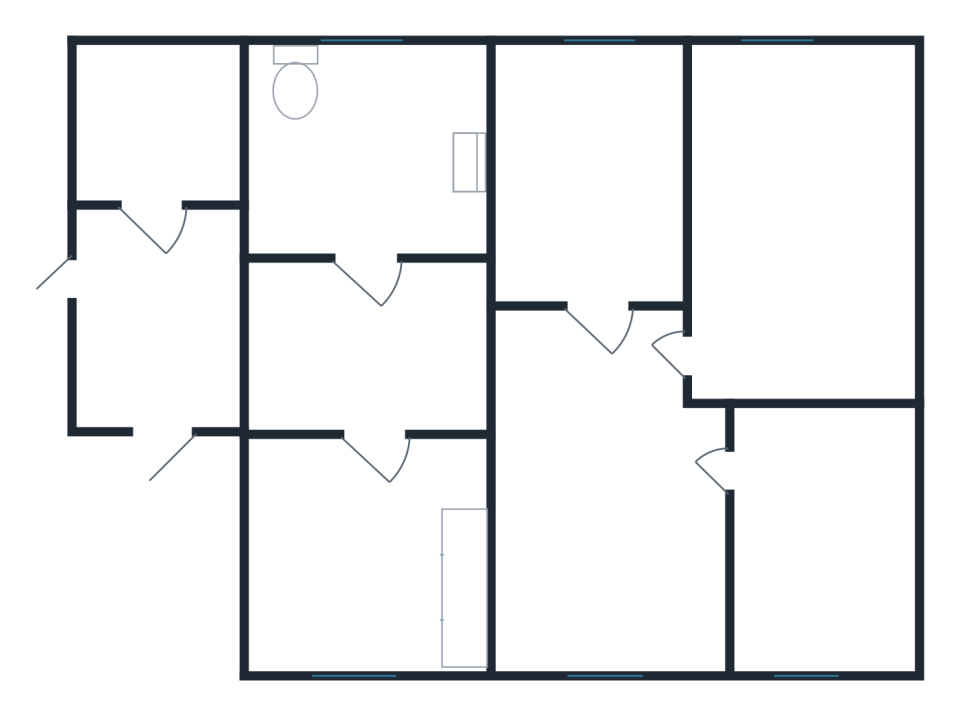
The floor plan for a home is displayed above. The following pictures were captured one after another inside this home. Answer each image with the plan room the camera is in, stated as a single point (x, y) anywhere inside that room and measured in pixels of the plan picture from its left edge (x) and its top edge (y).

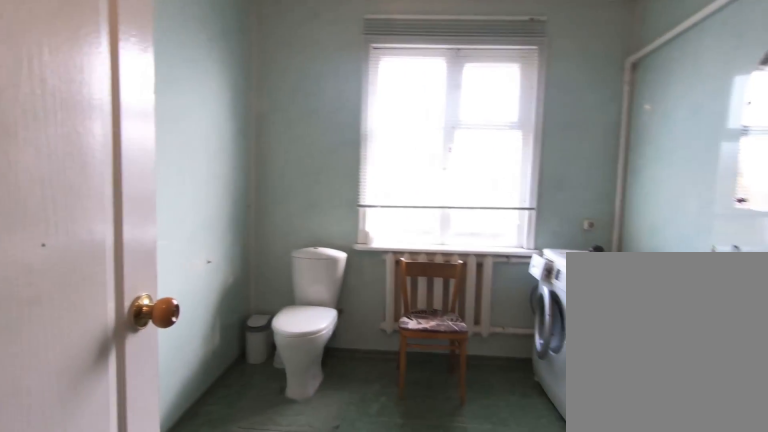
(370, 239)
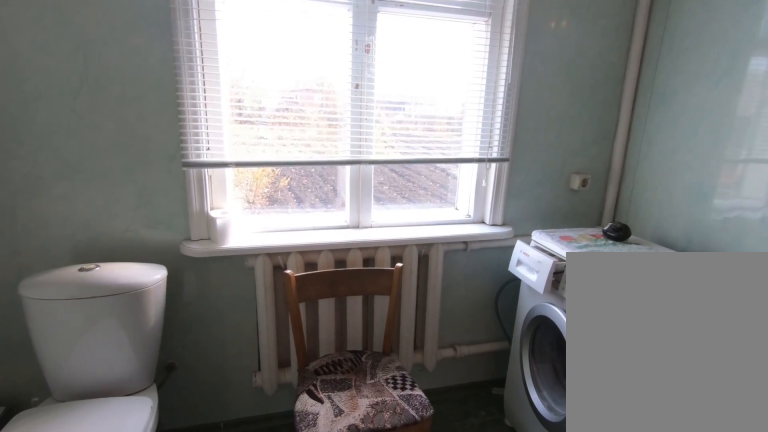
(370, 239)
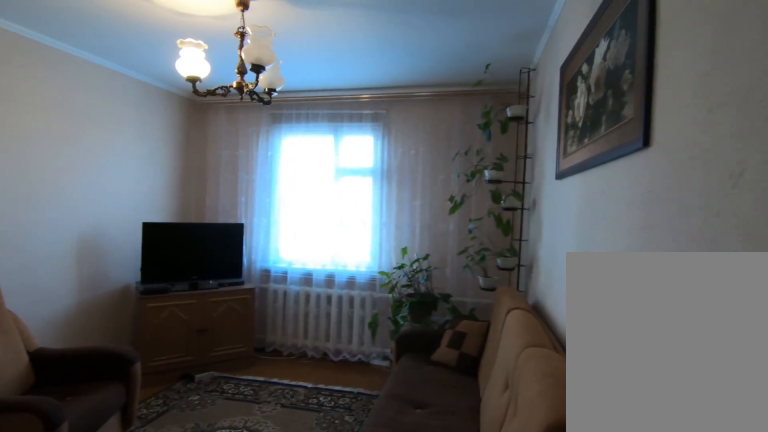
(547, 448)
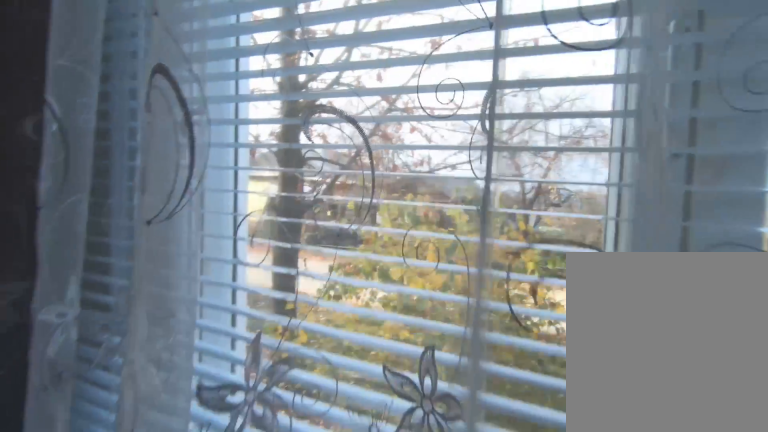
(603, 645)
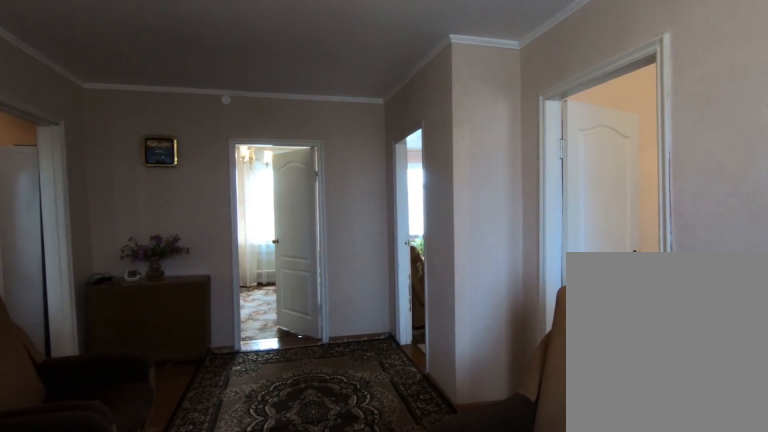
(603, 645)
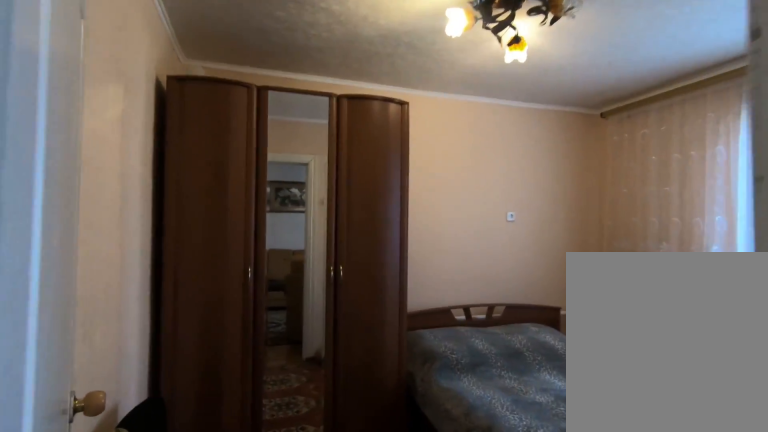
(706, 508)
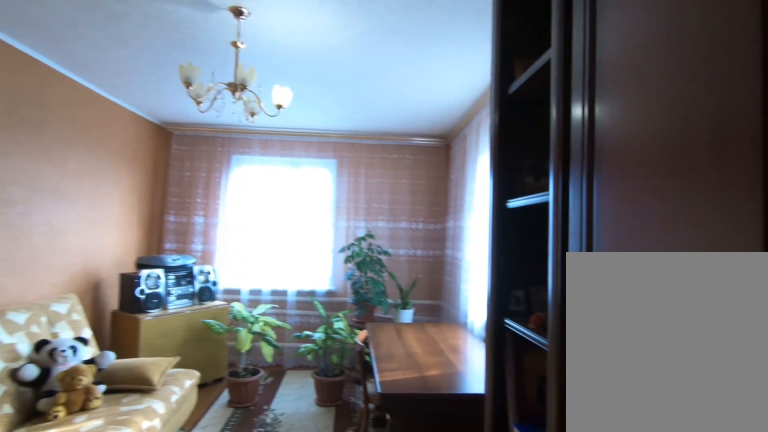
(728, 368)
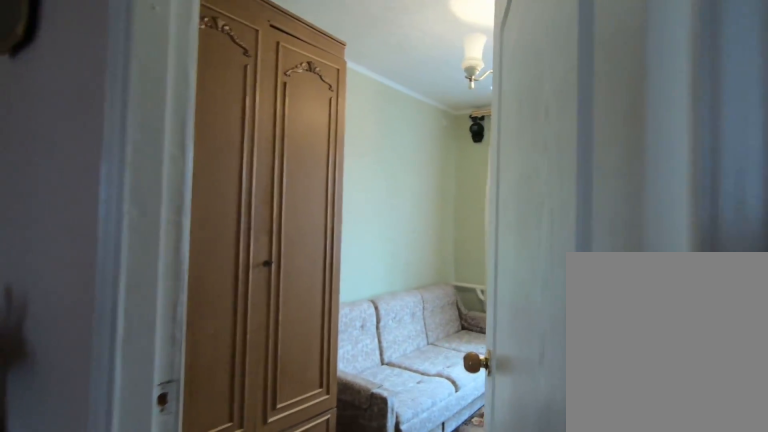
(600, 319)
